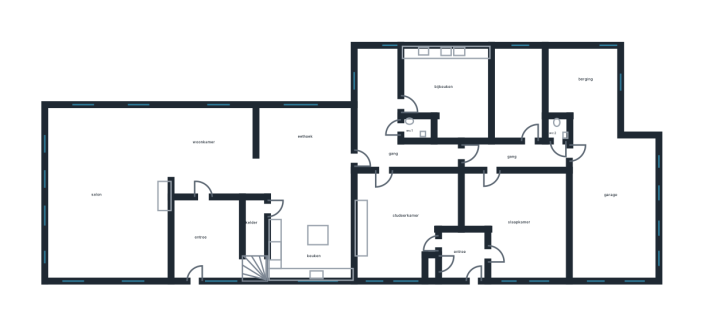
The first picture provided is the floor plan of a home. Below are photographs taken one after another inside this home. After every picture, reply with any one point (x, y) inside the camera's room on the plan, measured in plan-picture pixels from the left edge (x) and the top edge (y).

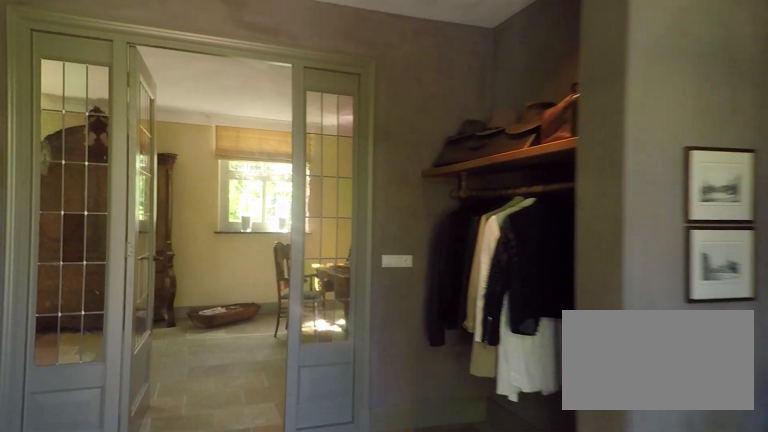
(208, 239)
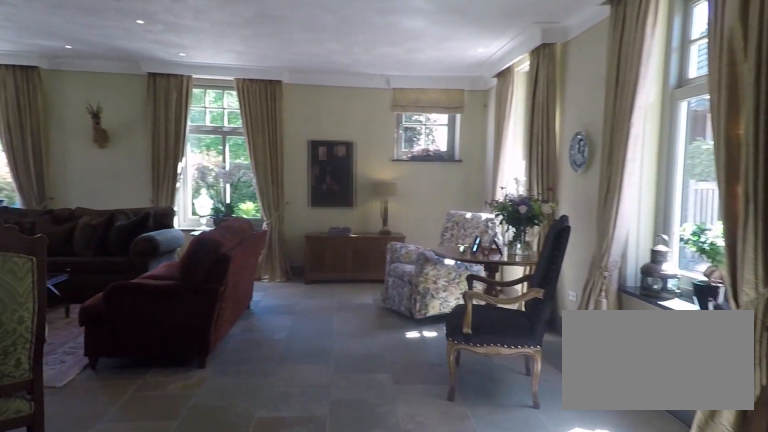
(139, 181)
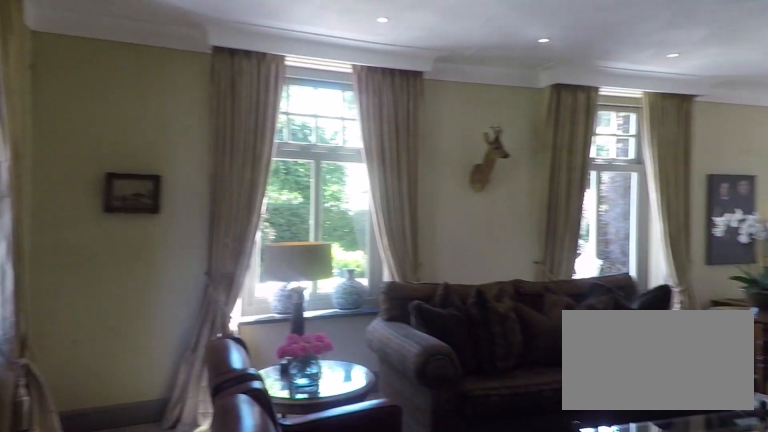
(139, 181)
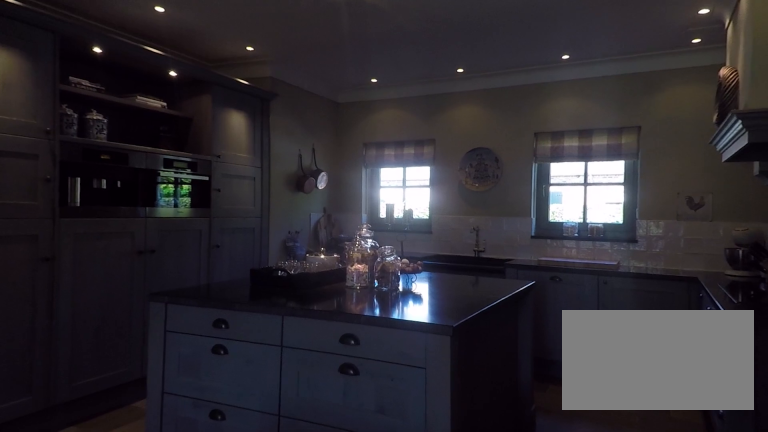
(308, 192)
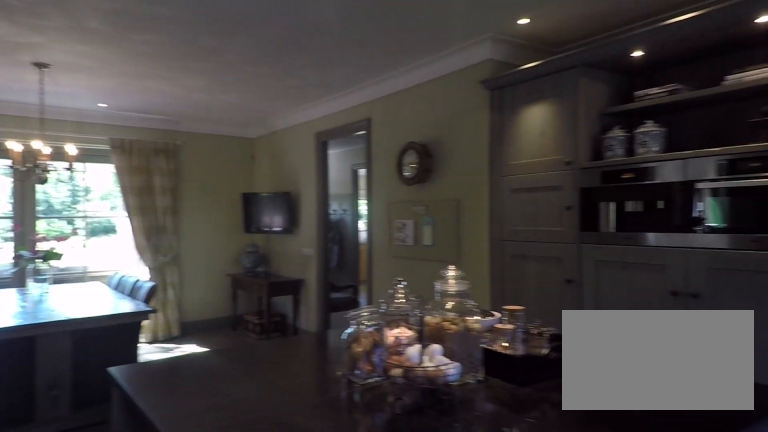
(308, 192)
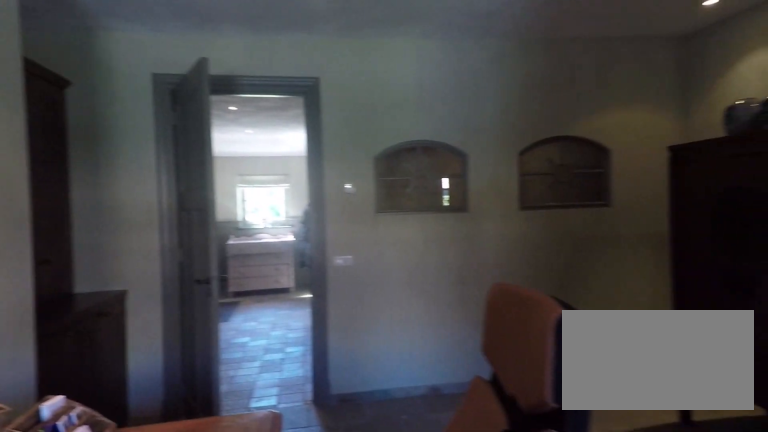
(405, 220)
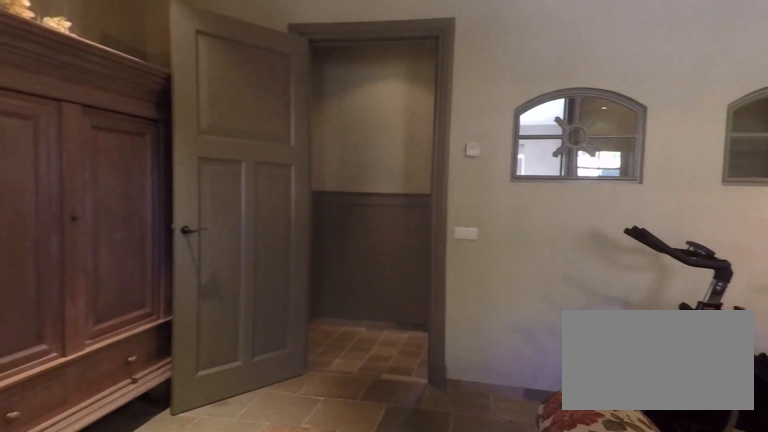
(518, 222)
